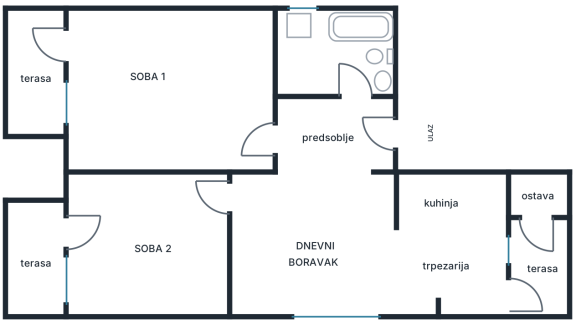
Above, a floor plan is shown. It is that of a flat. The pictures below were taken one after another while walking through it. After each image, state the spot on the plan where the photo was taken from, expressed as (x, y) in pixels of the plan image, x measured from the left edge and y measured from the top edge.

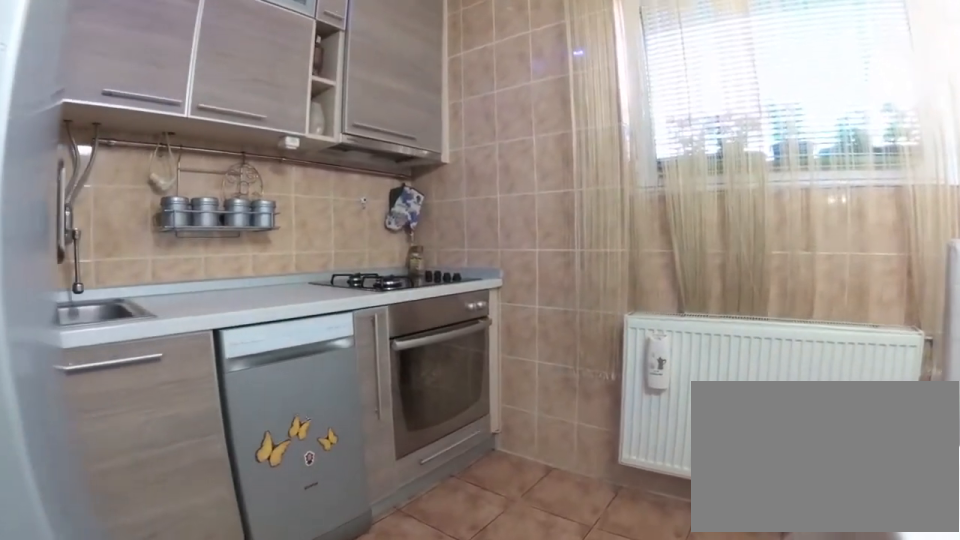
(396, 273)
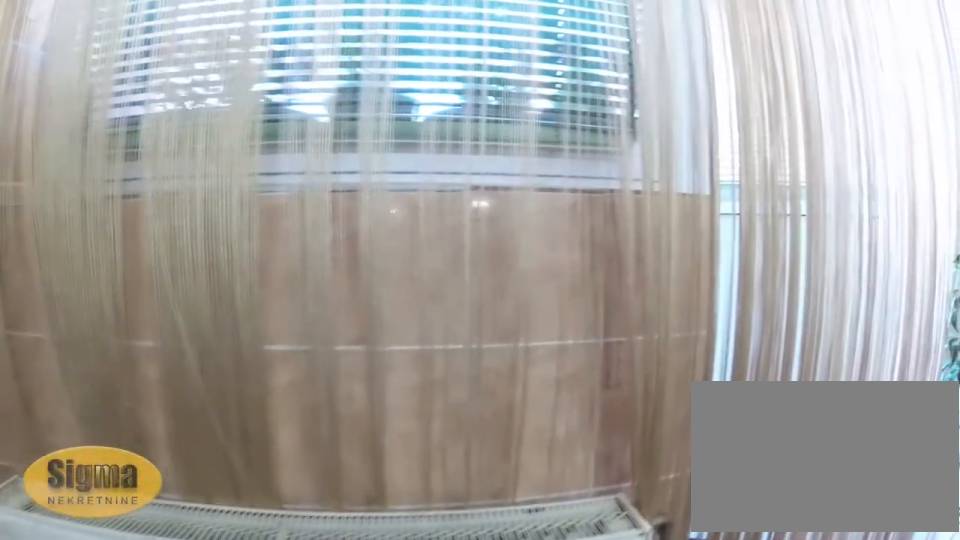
(454, 255)
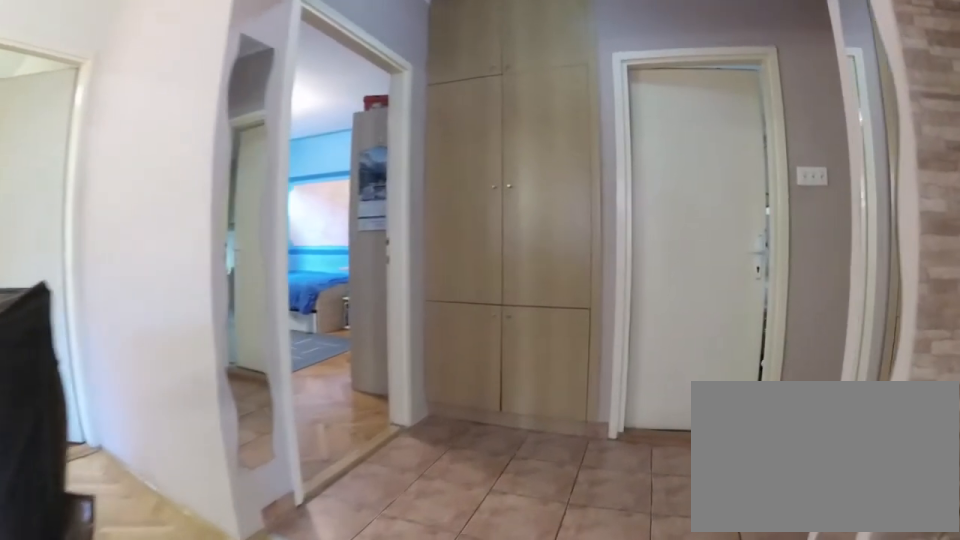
(363, 224)
